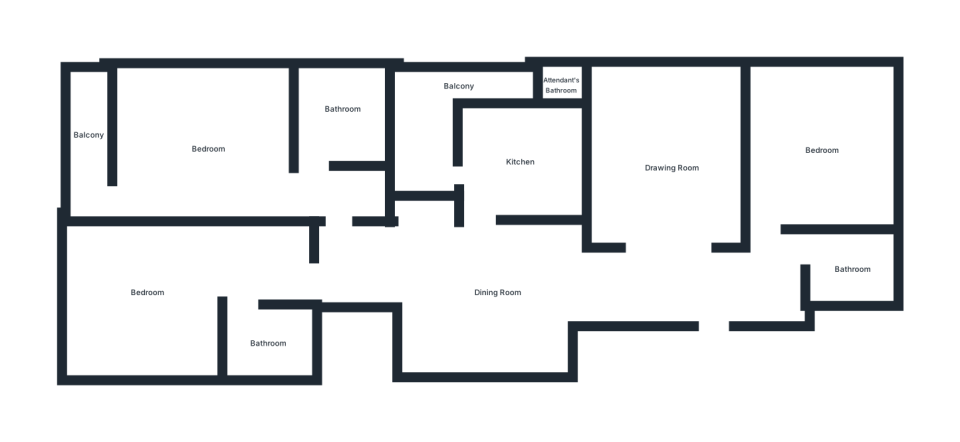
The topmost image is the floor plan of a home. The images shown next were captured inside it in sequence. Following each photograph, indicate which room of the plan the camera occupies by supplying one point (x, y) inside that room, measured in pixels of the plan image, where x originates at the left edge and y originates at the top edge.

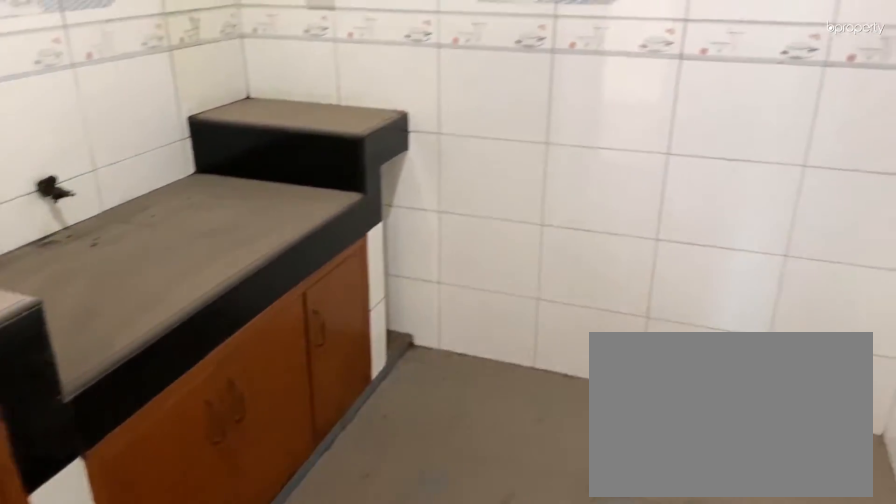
(520, 163)
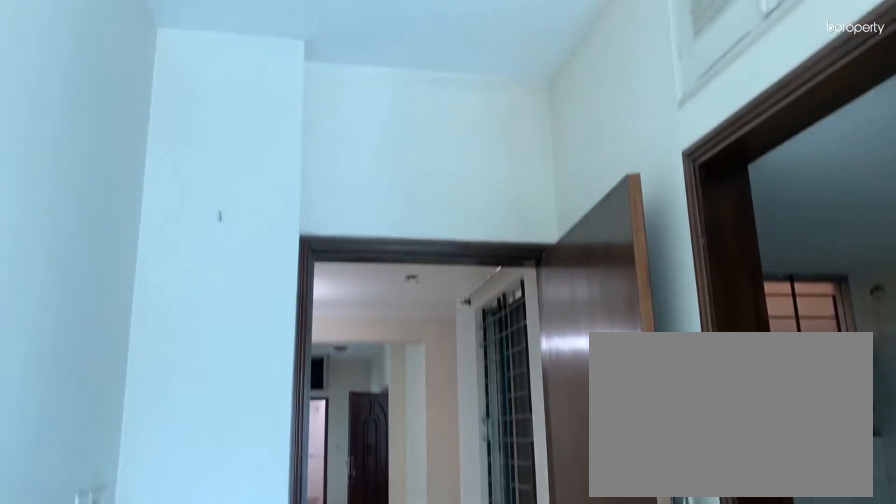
(145, 311)
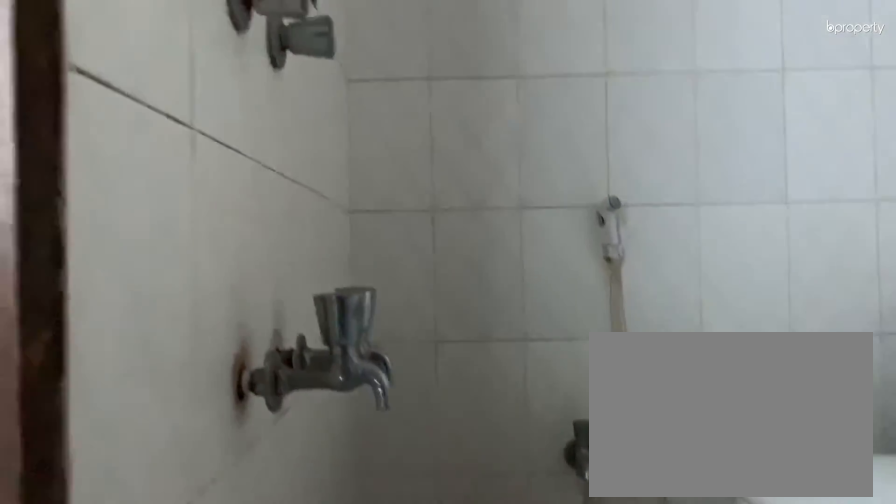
(269, 341)
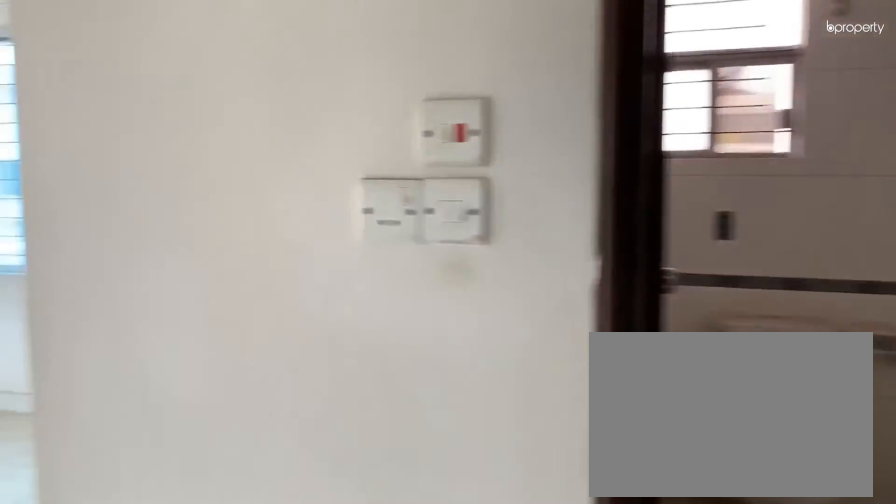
(211, 151)
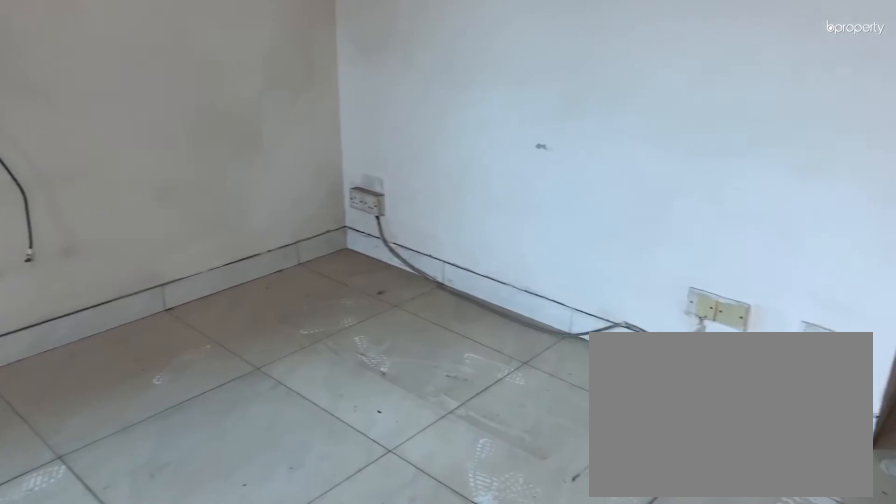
(211, 151)
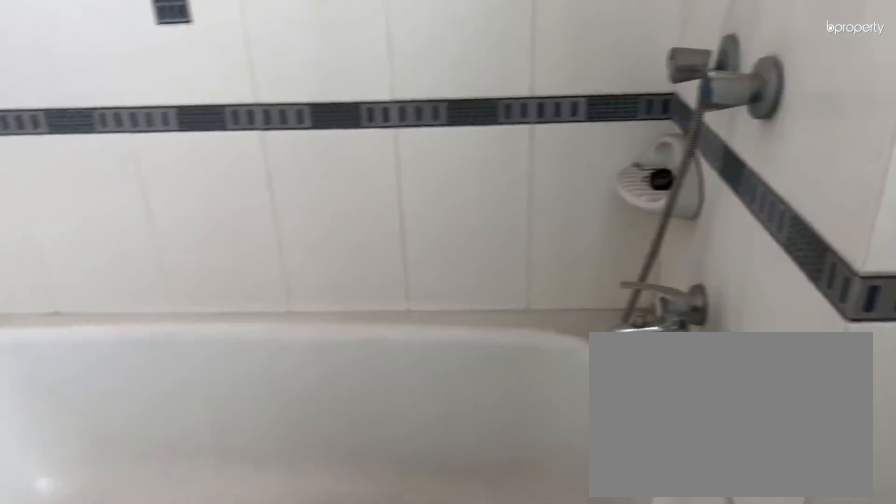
(345, 109)
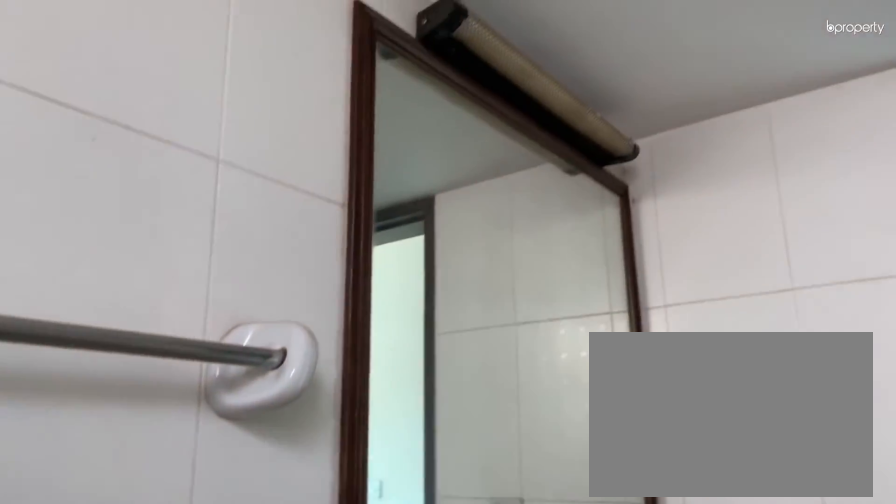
(345, 109)
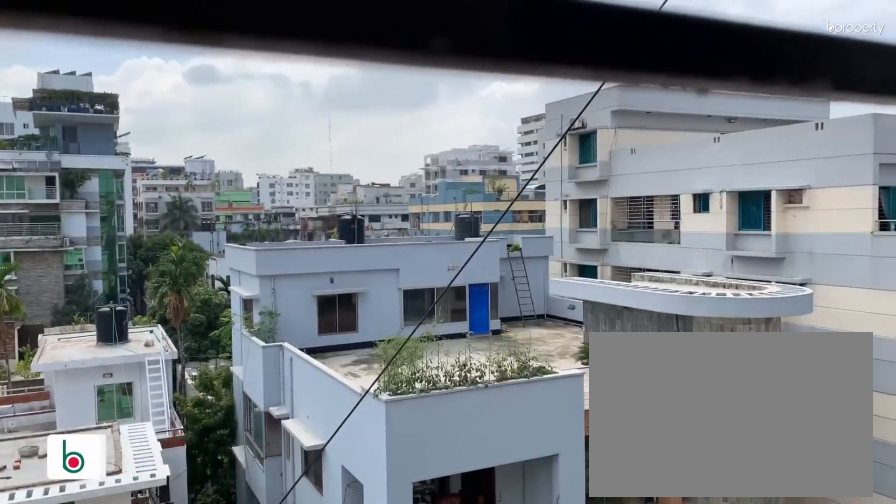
(84, 137)
